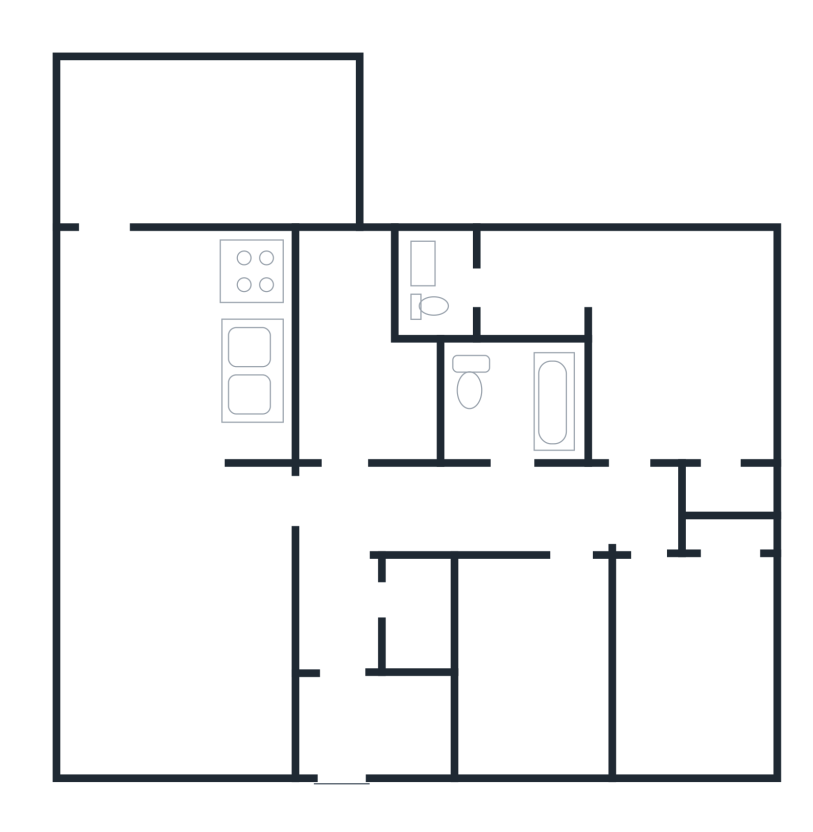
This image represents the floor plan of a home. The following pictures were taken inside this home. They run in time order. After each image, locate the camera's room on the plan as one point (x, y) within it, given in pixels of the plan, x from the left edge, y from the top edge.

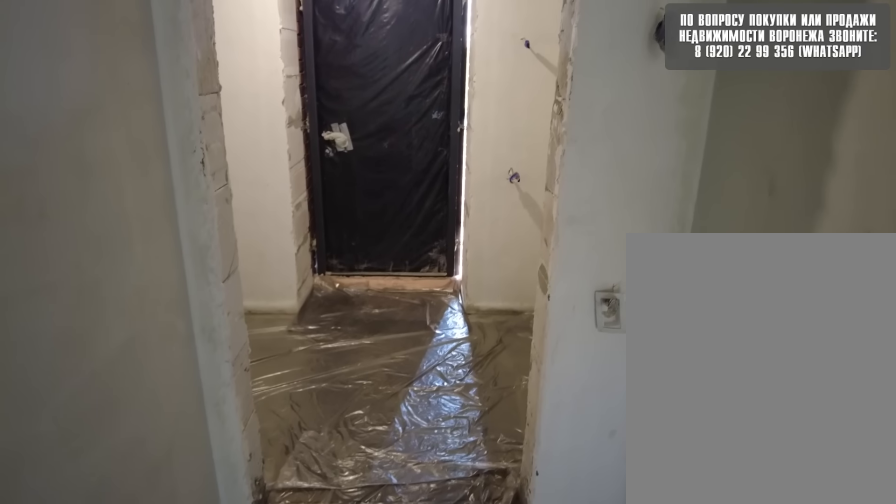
(365, 638)
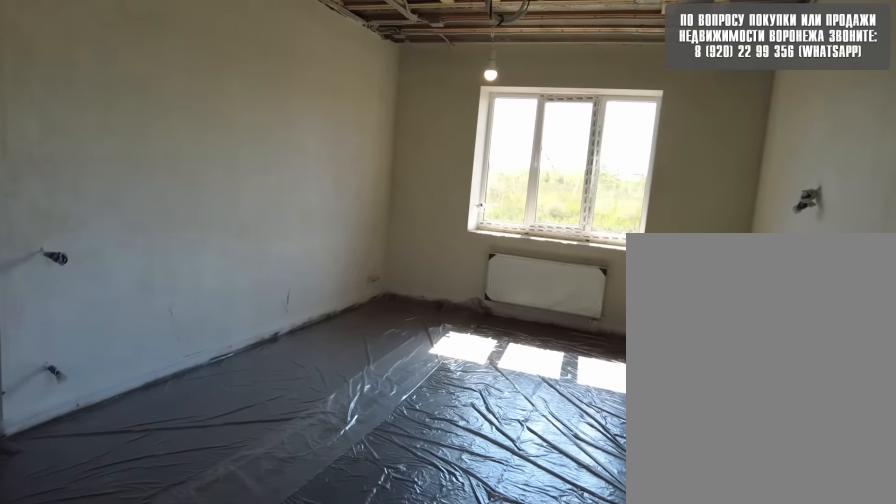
(139, 404)
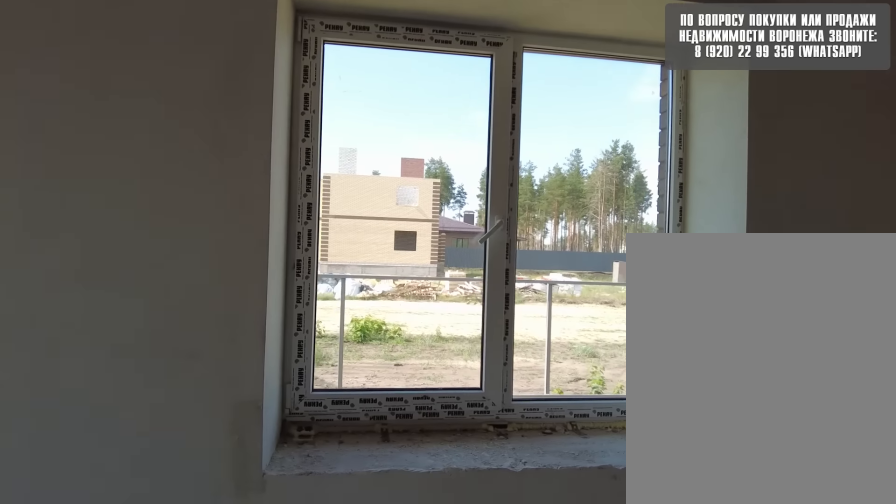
(143, 298)
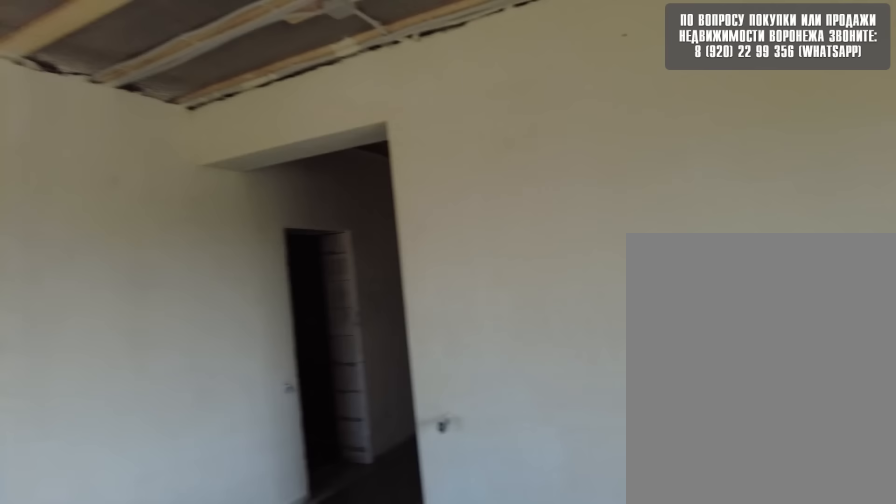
(142, 298)
